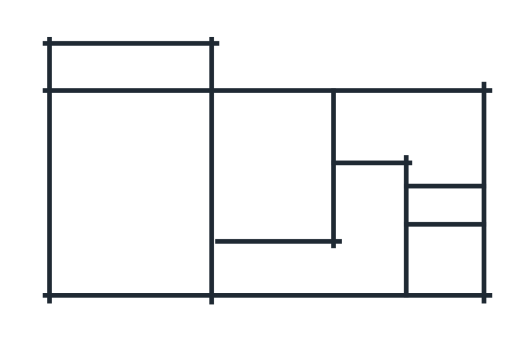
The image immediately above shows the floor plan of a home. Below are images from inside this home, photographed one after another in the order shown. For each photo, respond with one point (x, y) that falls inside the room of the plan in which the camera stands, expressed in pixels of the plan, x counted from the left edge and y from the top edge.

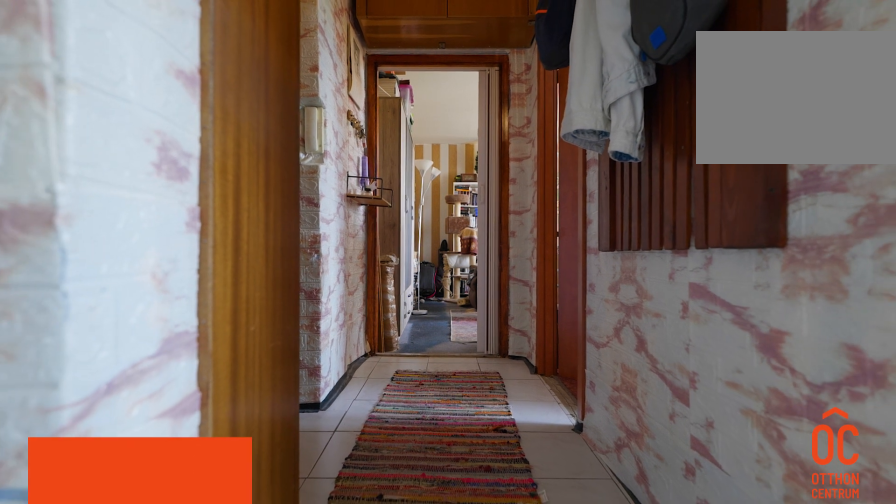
(275, 267)
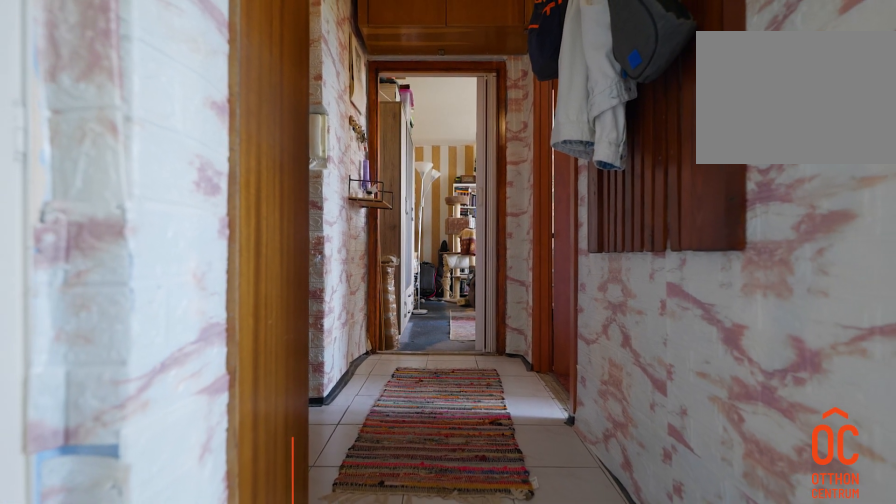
(274, 267)
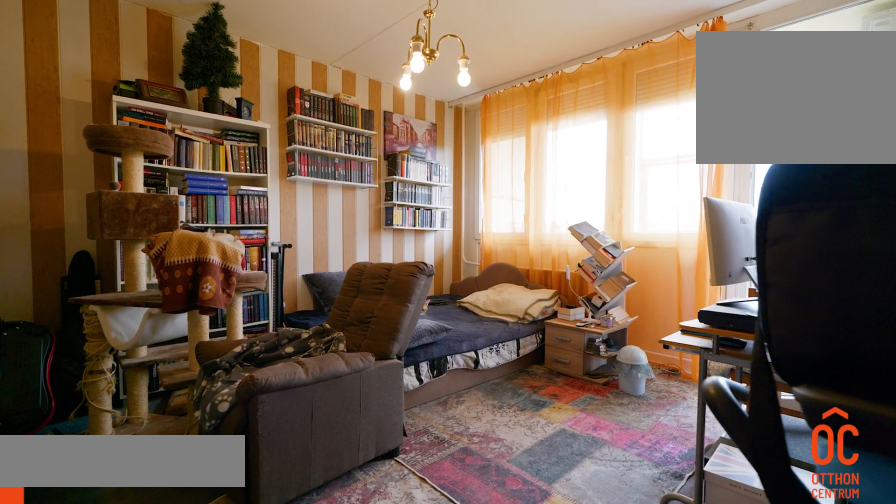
(127, 205)
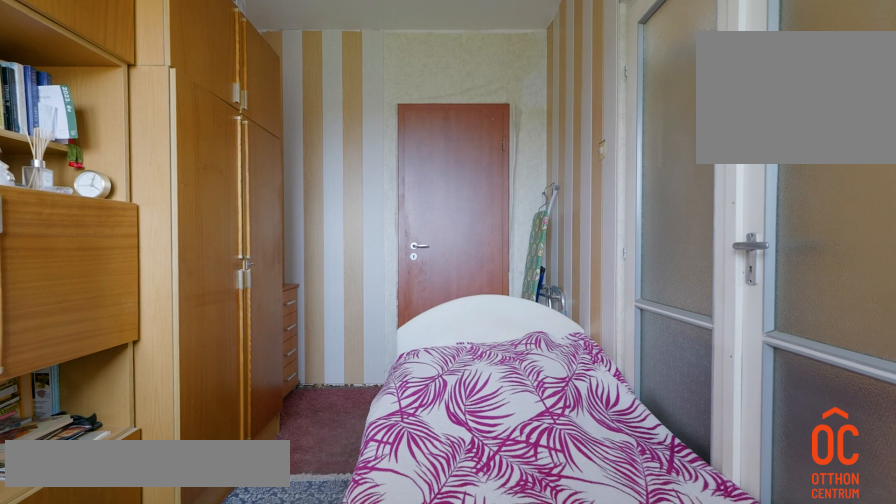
(275, 170)
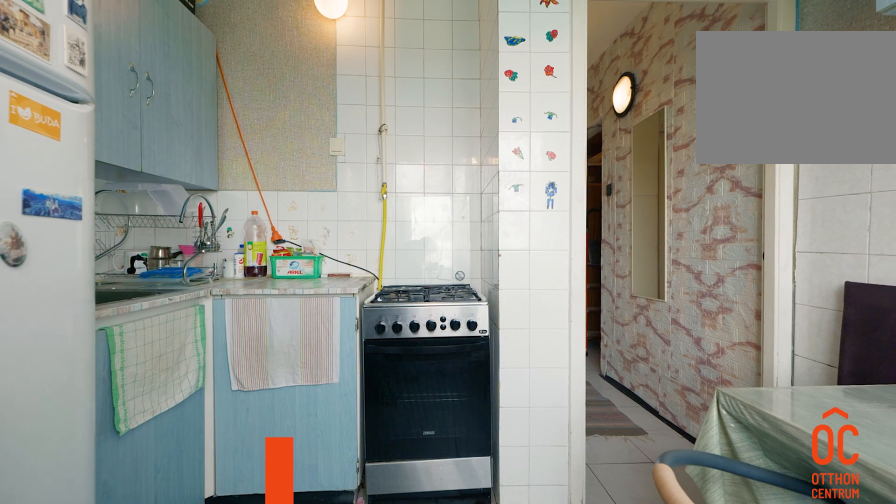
(371, 127)
